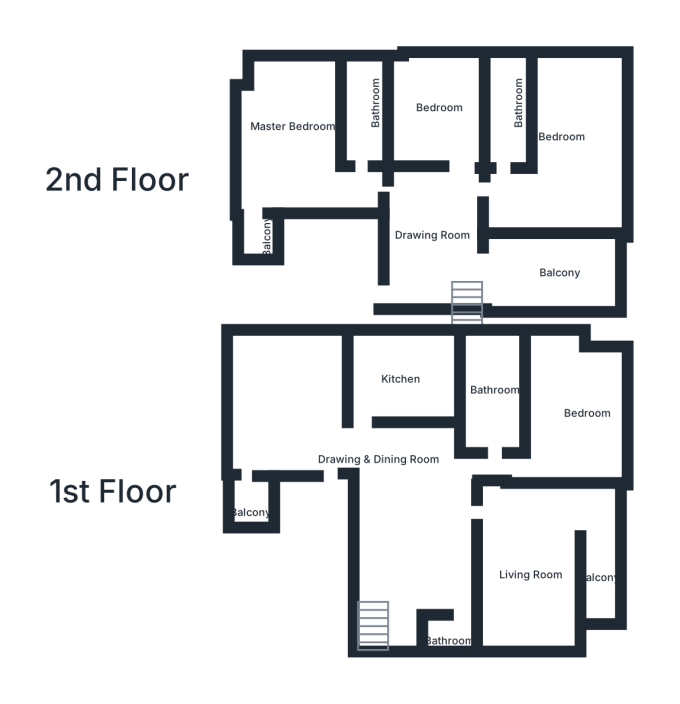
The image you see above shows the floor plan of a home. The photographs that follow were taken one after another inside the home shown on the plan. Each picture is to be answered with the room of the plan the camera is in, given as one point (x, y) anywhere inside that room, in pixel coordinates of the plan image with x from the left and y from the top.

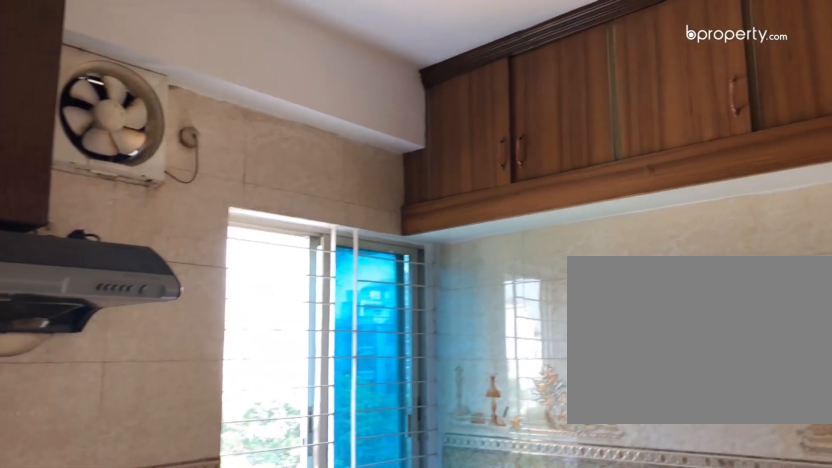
(398, 378)
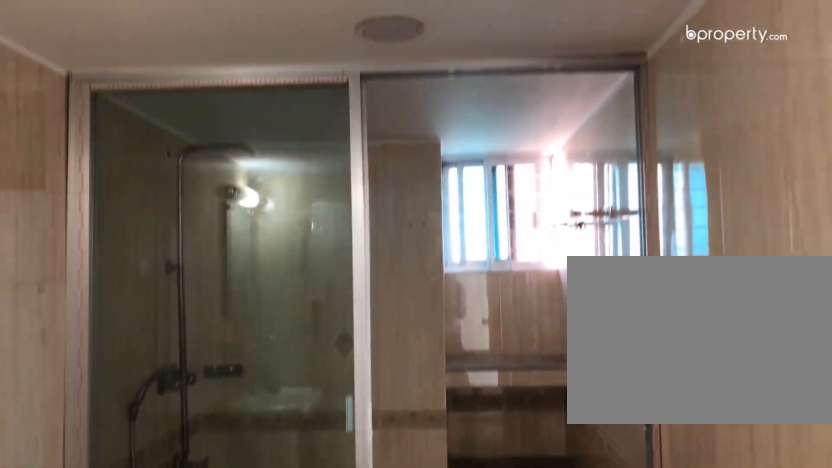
(493, 401)
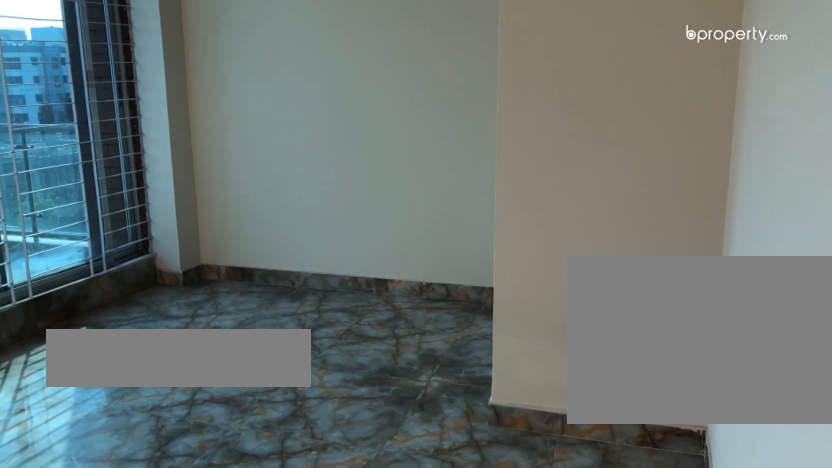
(534, 563)
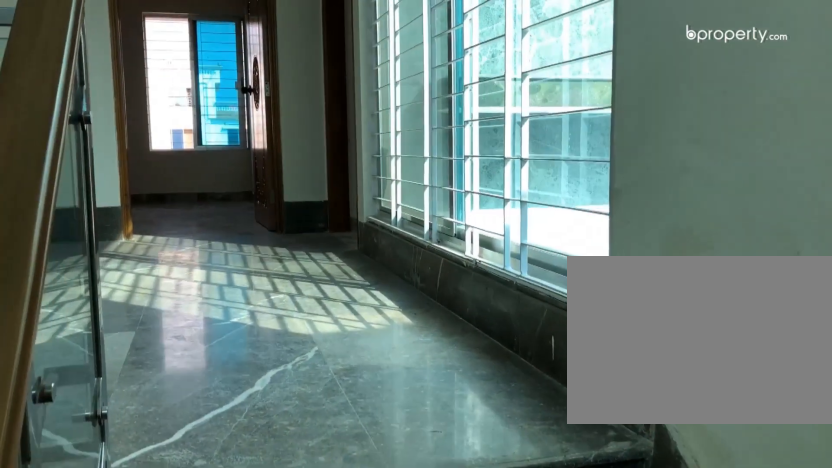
(440, 242)
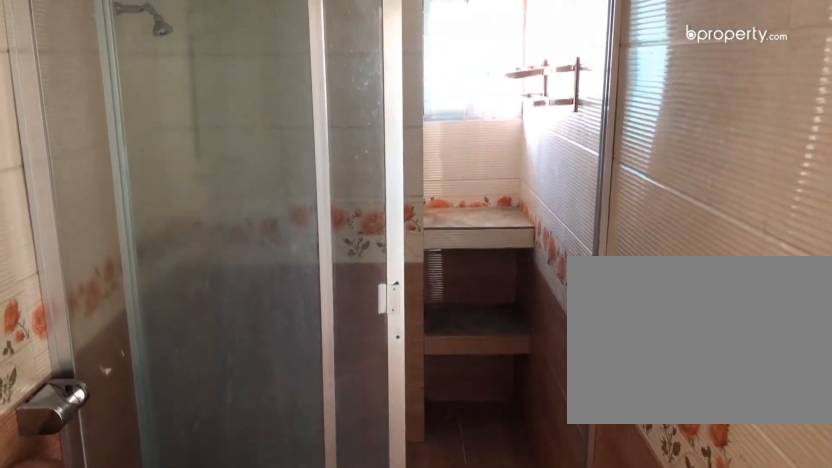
(507, 126)
